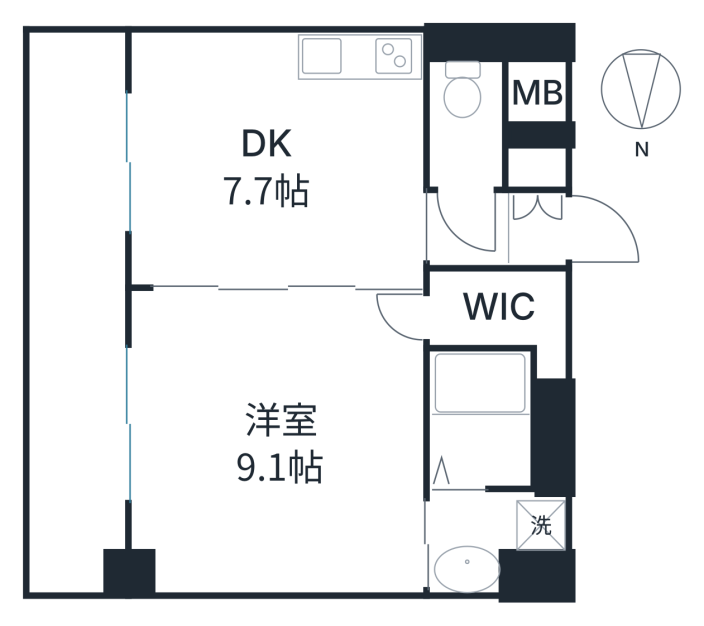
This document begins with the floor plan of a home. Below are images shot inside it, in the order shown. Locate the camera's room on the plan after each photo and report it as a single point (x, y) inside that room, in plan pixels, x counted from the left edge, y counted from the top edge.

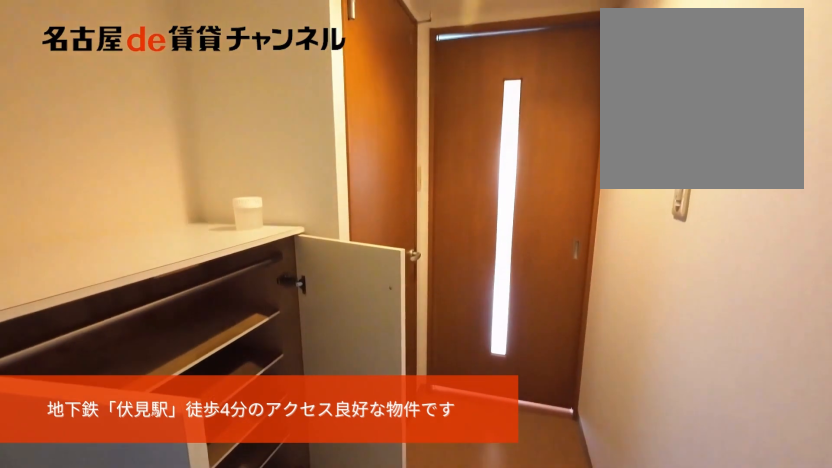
(500, 217)
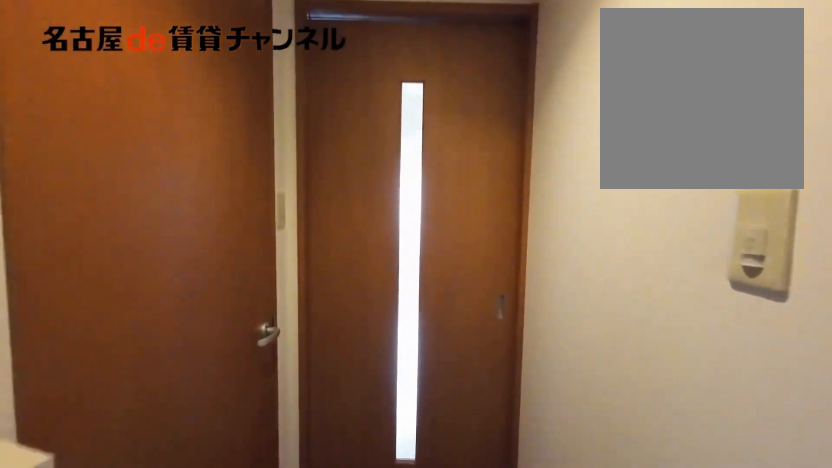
(500, 217)
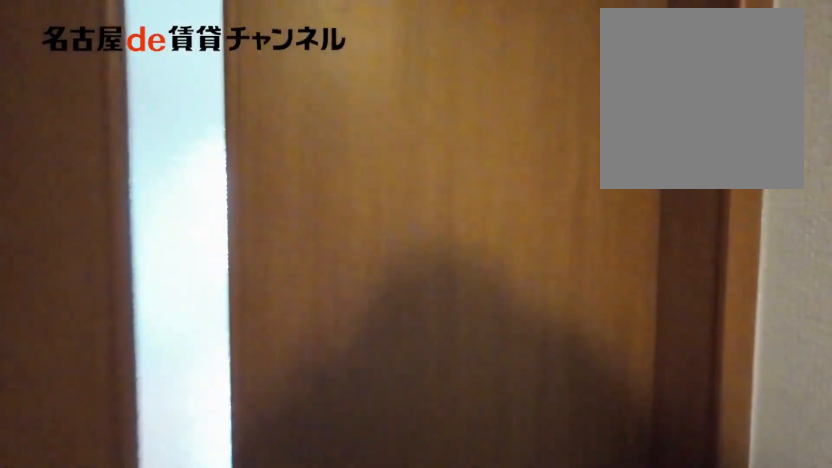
(500, 217)
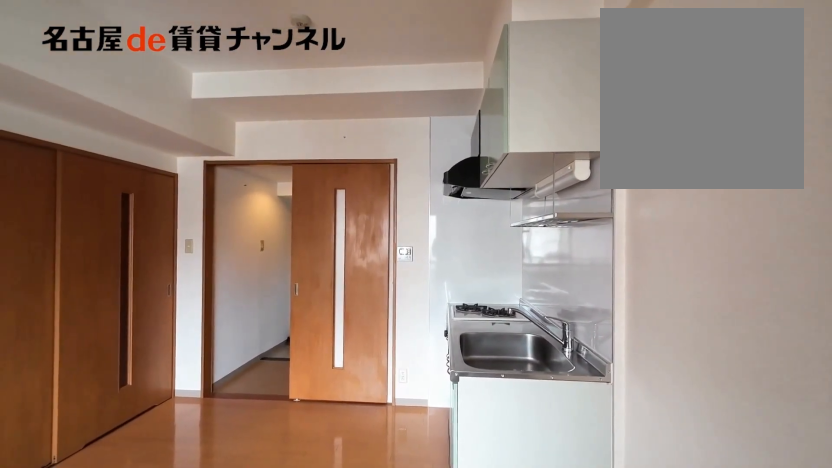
(277, 157)
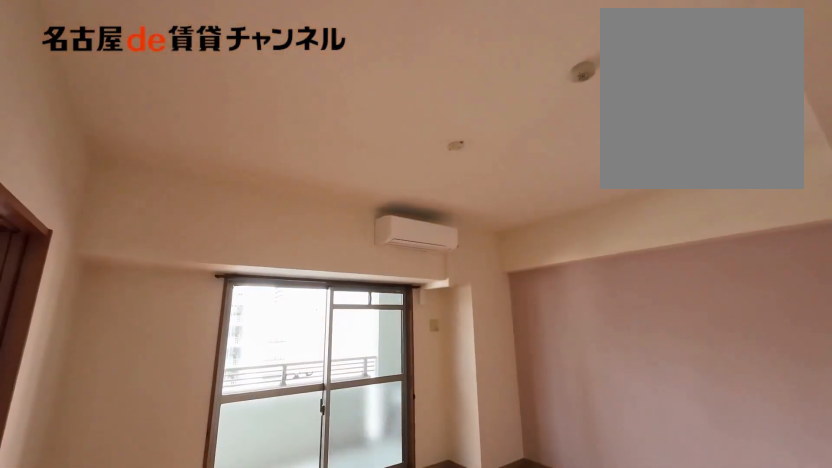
(273, 443)
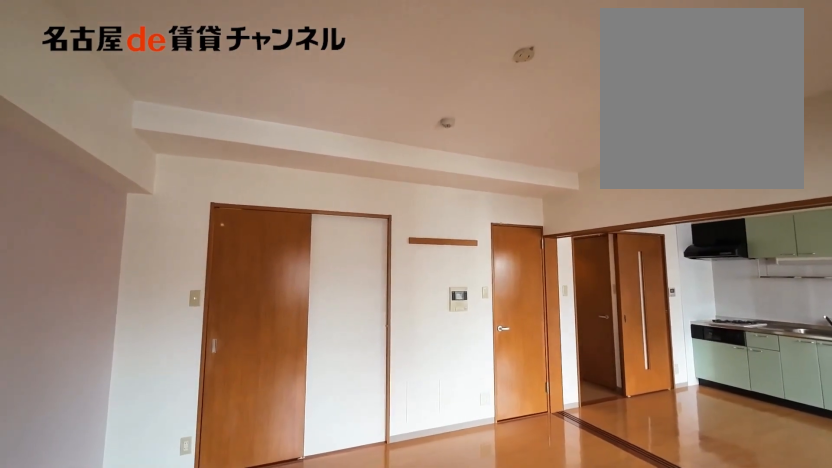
(273, 443)
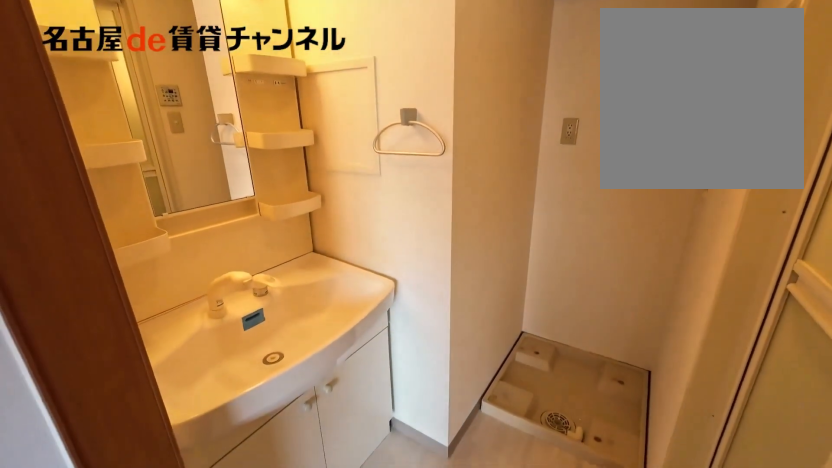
(493, 536)
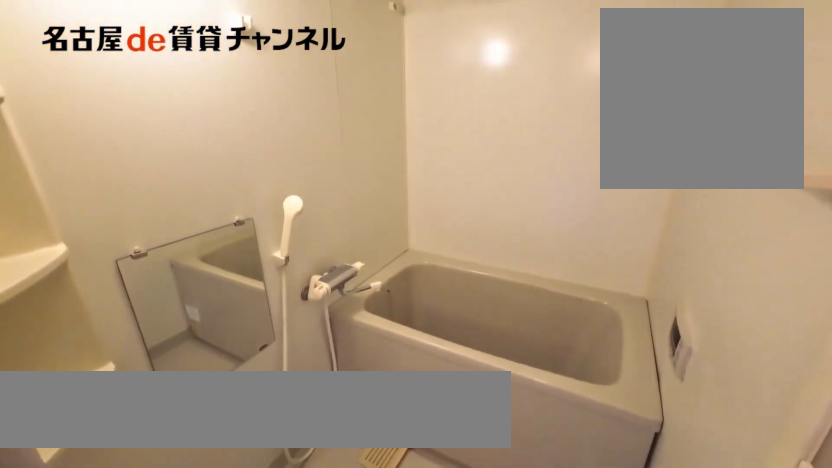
(481, 418)
